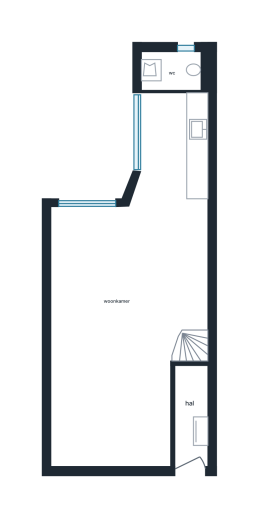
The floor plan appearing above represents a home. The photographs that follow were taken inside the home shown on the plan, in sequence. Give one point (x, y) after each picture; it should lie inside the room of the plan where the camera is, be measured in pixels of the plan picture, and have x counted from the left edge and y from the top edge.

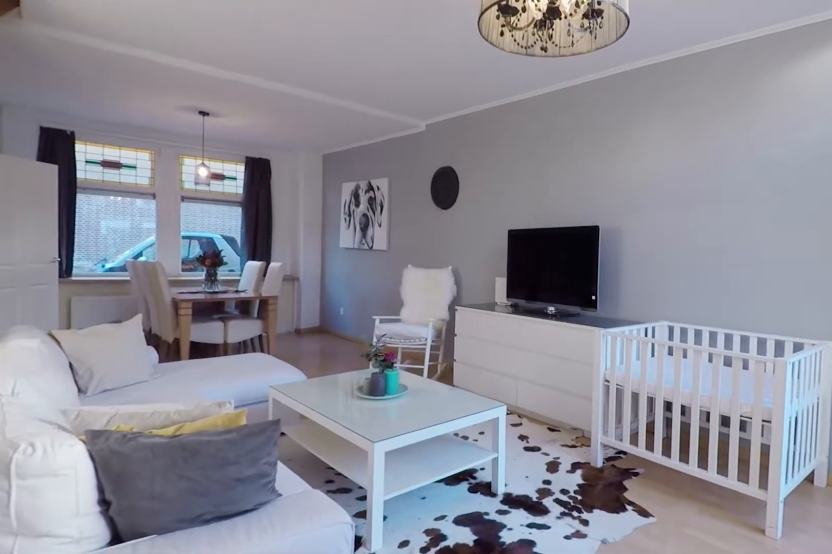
(200, 264)
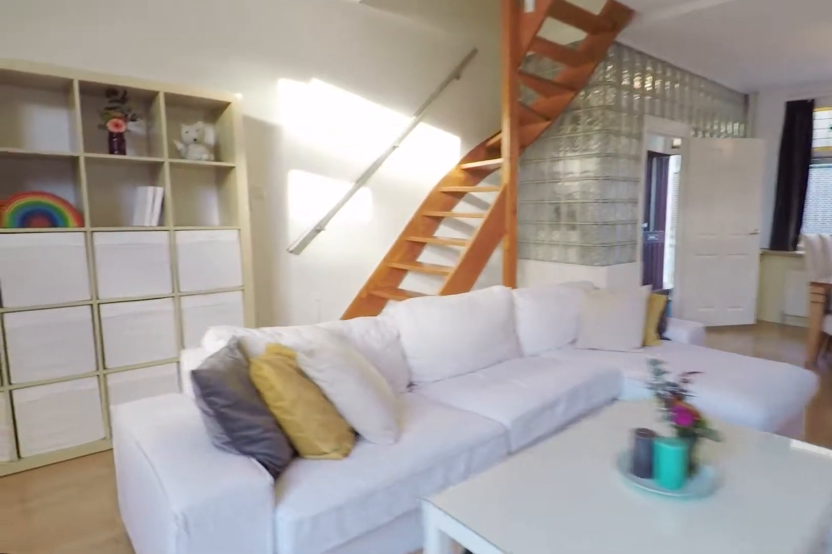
(95, 257)
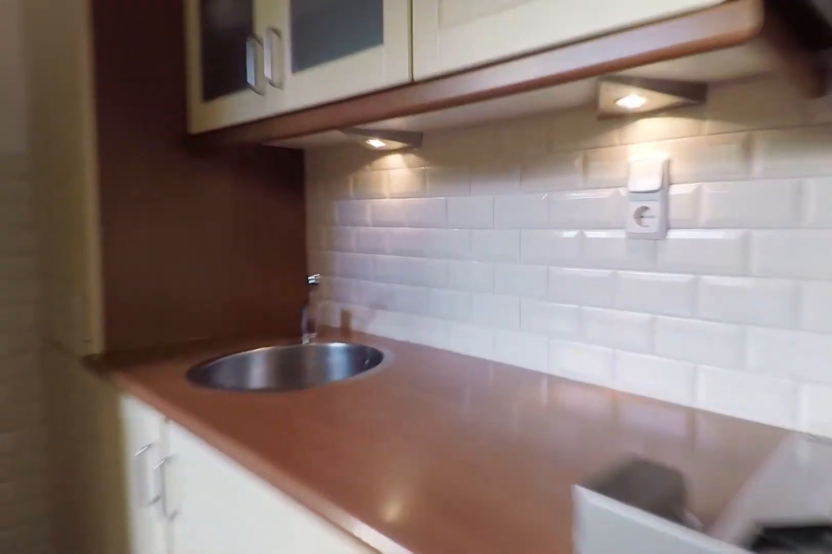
(197, 146)
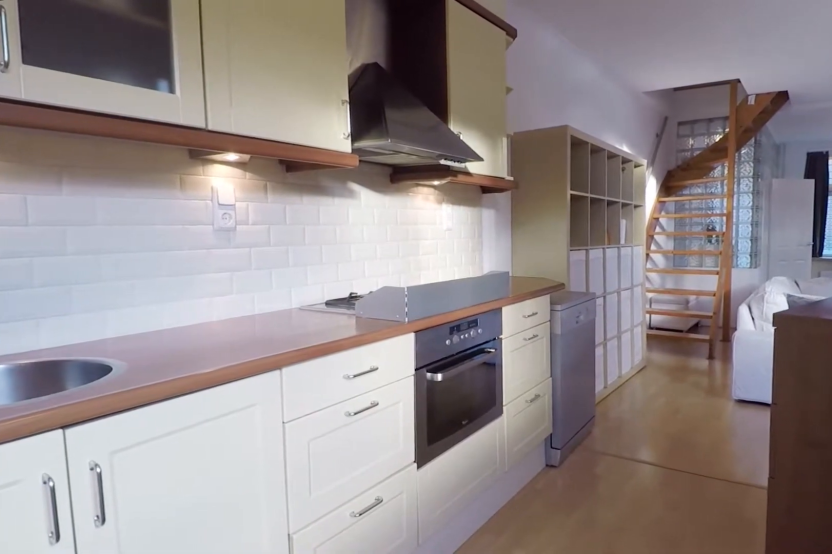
(197, 146)
